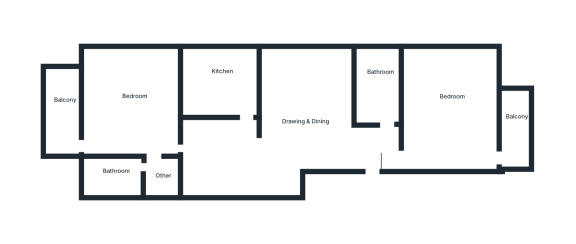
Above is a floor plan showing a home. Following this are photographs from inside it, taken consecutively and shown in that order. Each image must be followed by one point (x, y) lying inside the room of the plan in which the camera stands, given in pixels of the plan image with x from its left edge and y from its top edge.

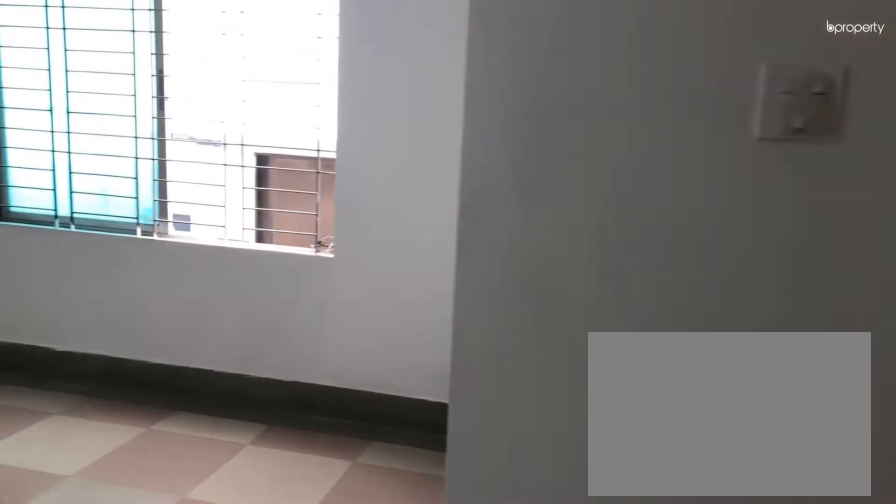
(368, 147)
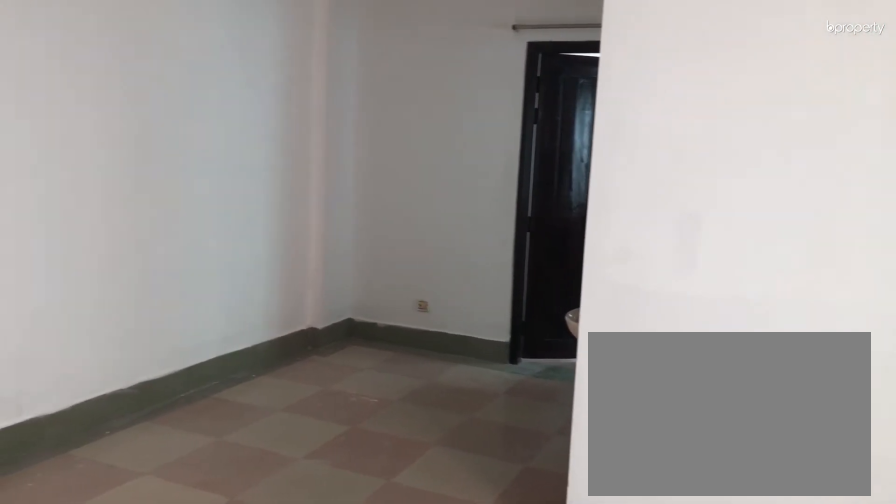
(300, 114)
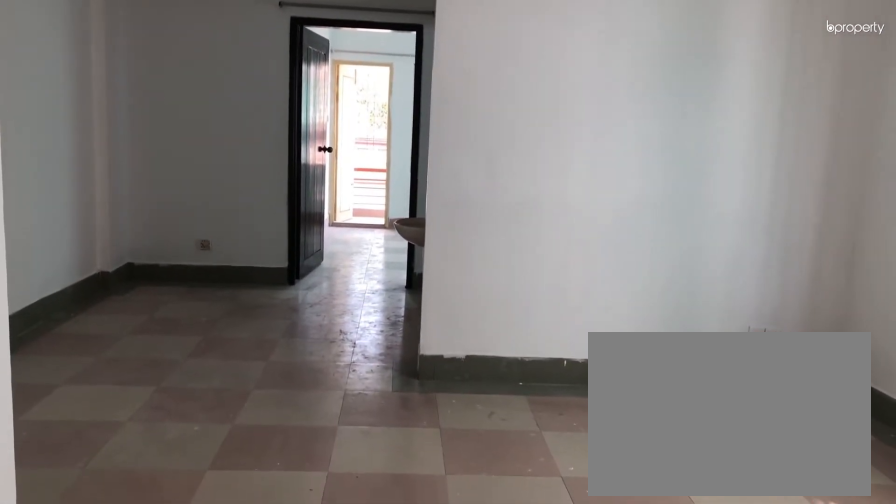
(300, 114)
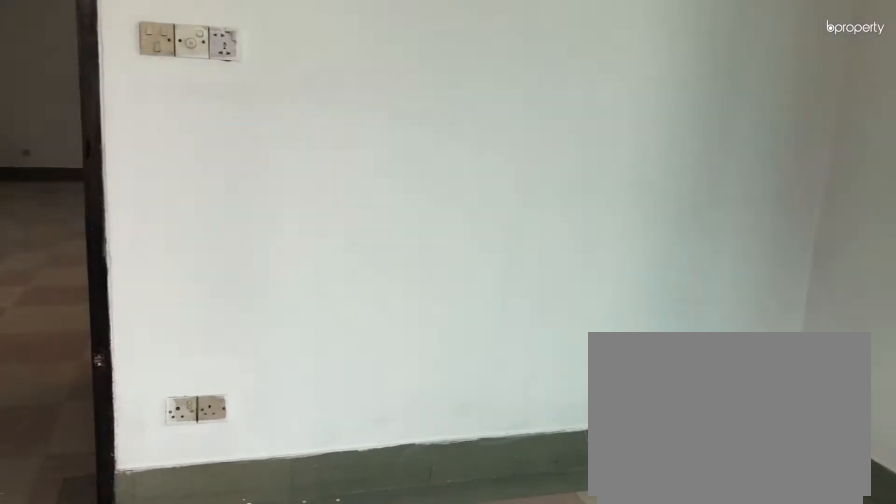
(454, 105)
